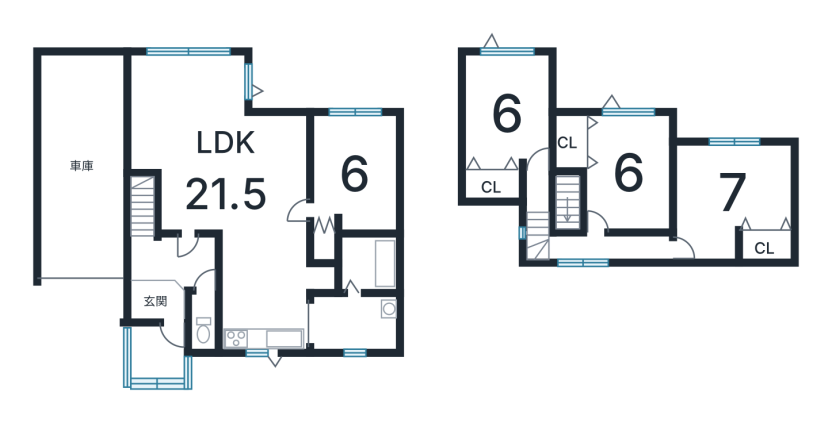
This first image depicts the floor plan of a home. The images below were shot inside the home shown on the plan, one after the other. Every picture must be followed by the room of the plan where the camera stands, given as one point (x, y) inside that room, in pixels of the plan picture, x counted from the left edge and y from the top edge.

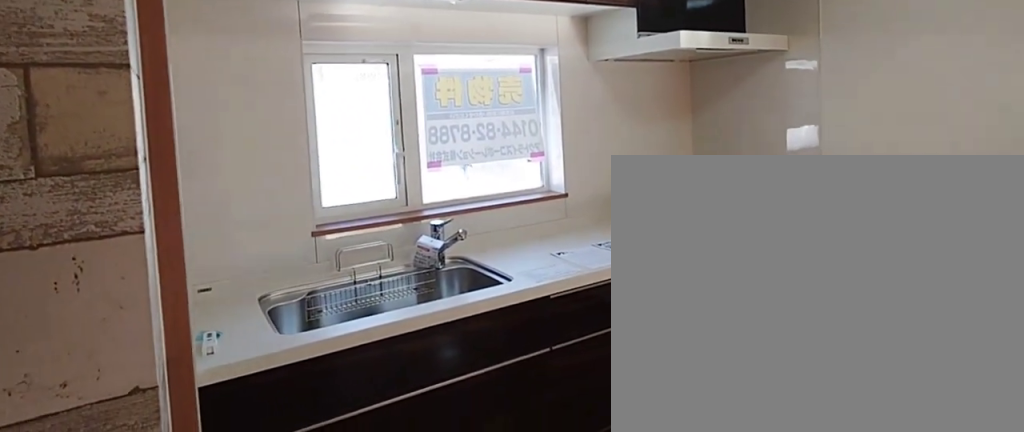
(267, 303)
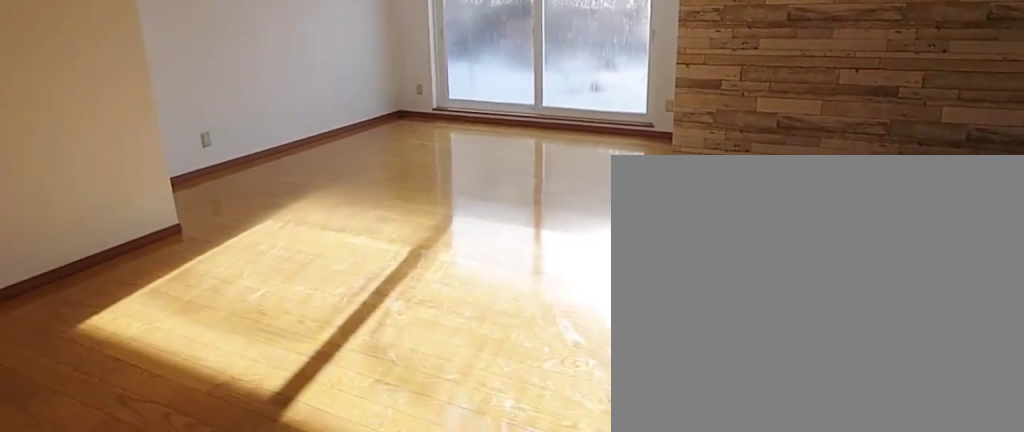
(234, 168)
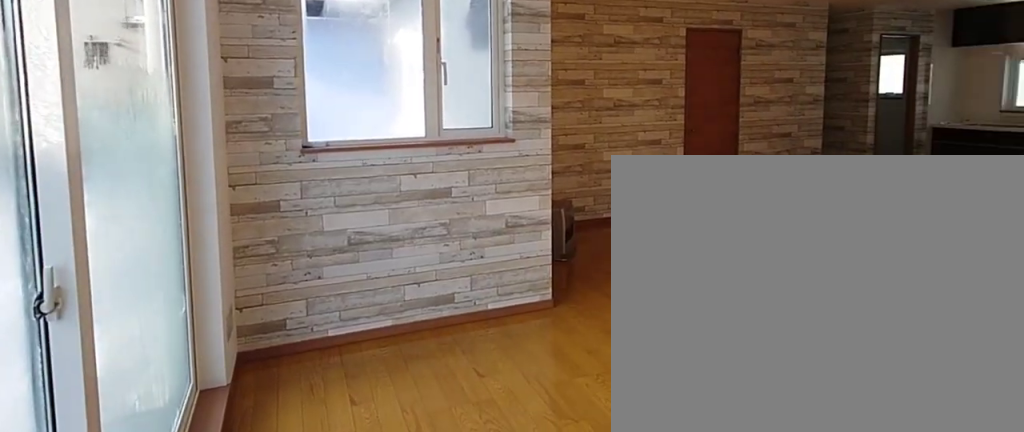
(235, 168)
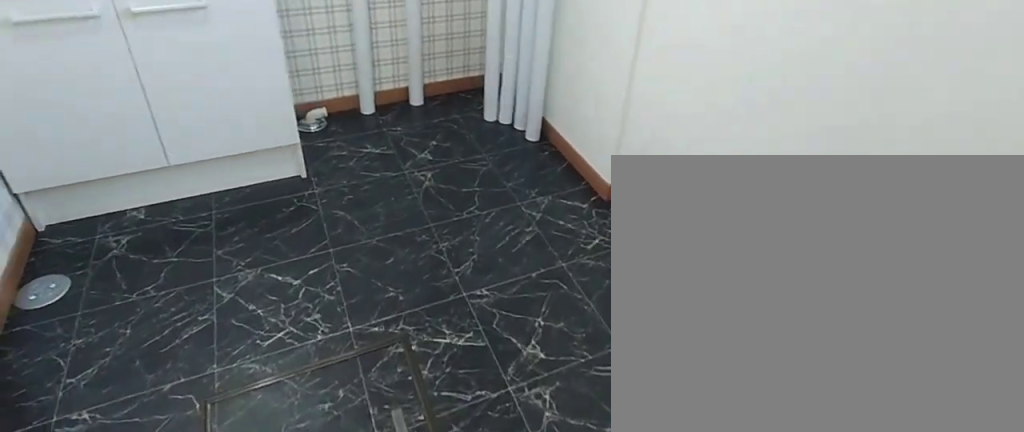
(355, 322)
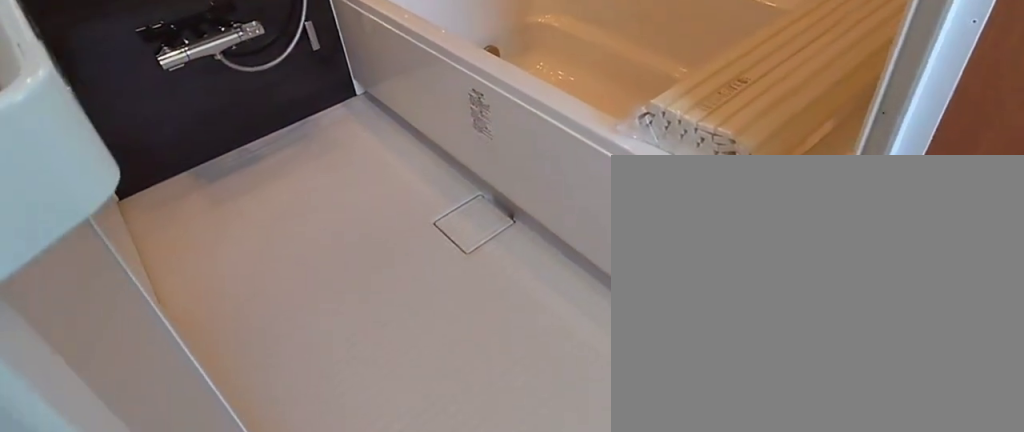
(355, 322)
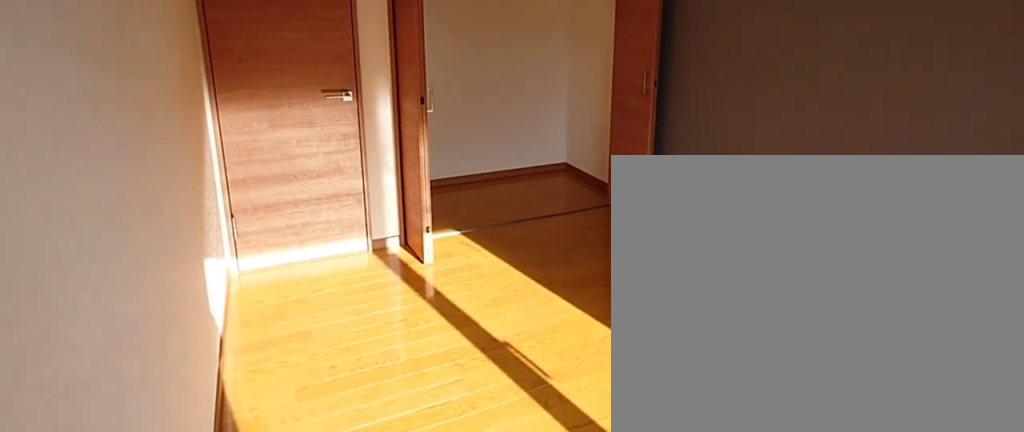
(513, 113)
